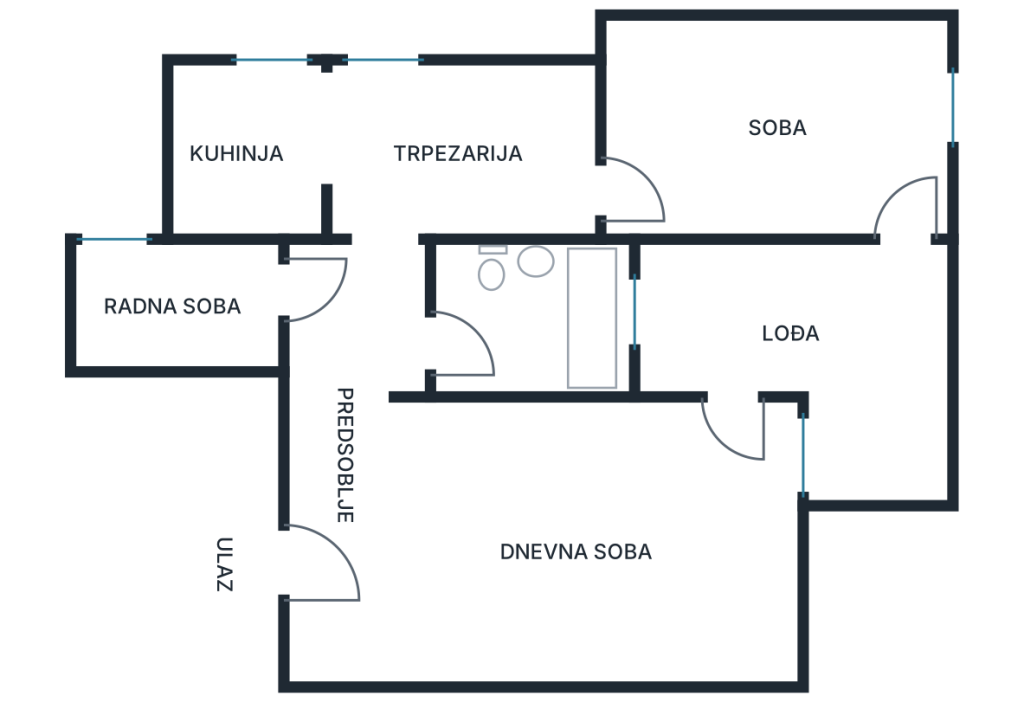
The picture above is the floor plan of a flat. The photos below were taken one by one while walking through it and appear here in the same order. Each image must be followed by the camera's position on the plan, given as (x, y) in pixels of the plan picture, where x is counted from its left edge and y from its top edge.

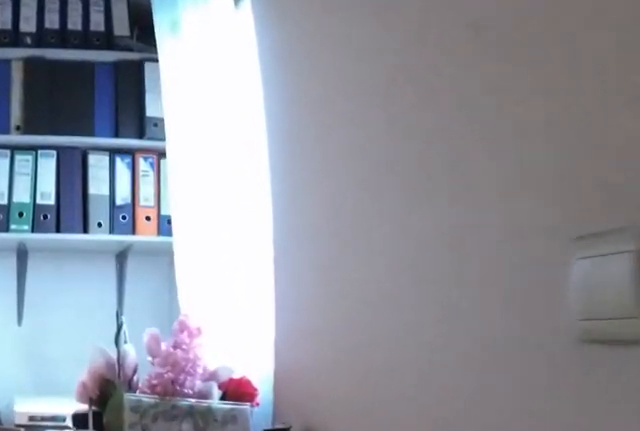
(258, 290)
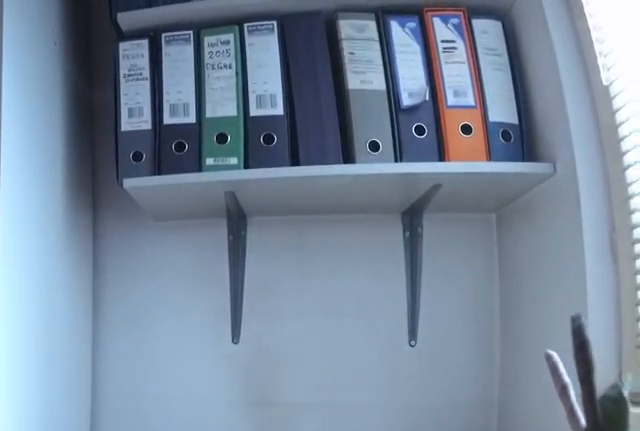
(147, 293)
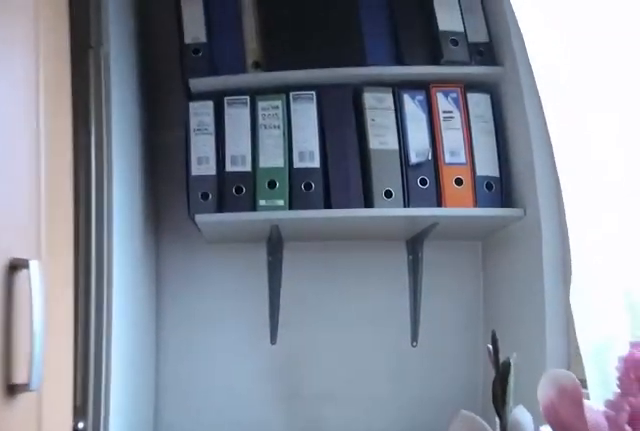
(188, 292)
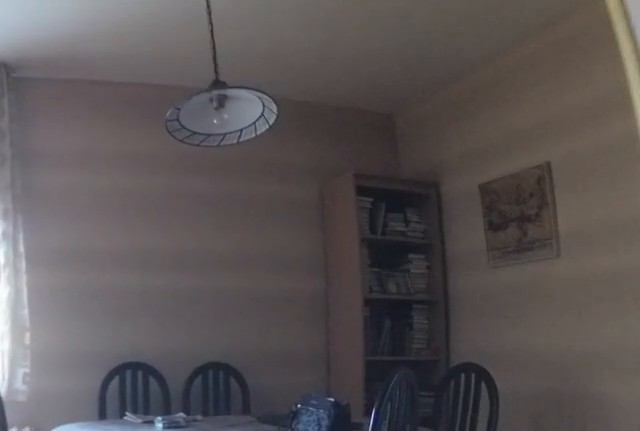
(367, 289)
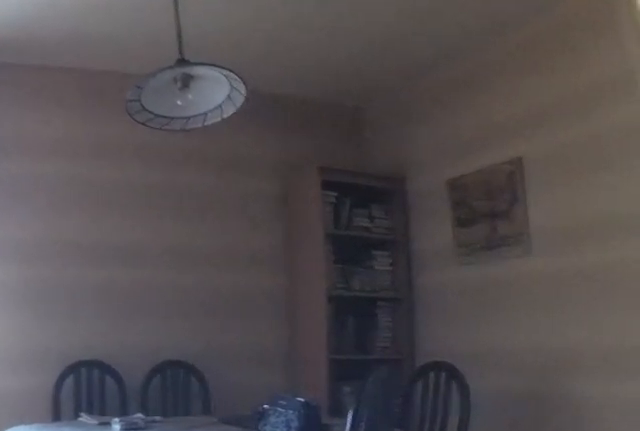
(364, 280)
